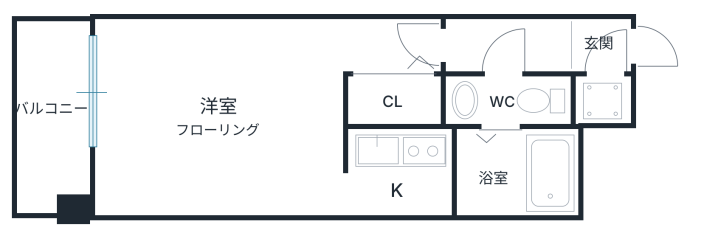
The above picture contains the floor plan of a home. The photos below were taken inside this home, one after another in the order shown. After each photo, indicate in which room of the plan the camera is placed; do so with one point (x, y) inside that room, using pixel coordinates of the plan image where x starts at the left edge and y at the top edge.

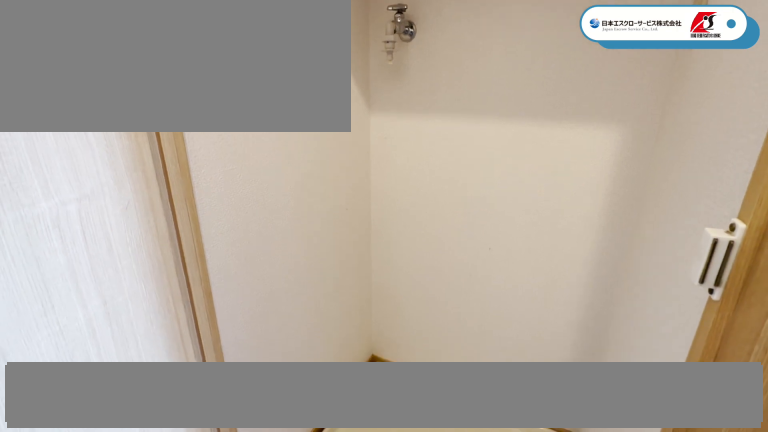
(614, 67)
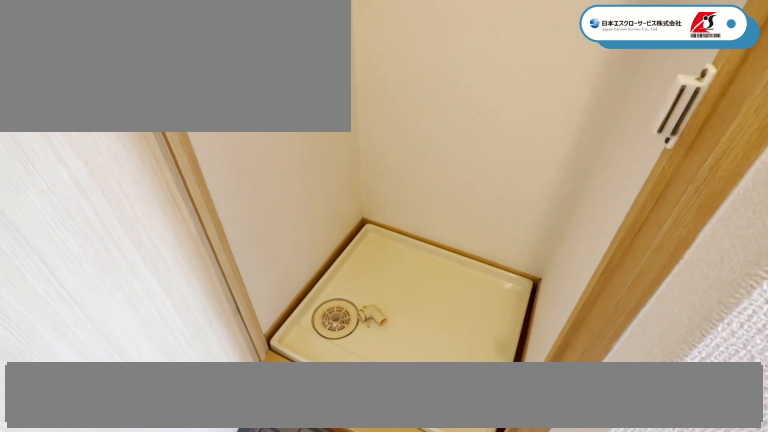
(614, 67)
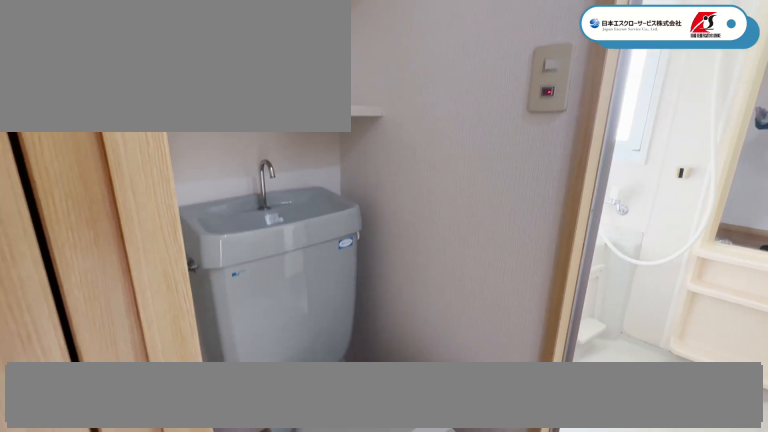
(508, 101)
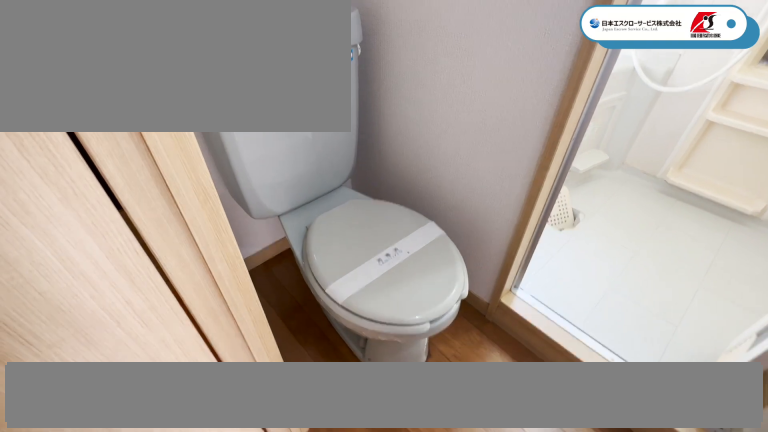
(508, 101)
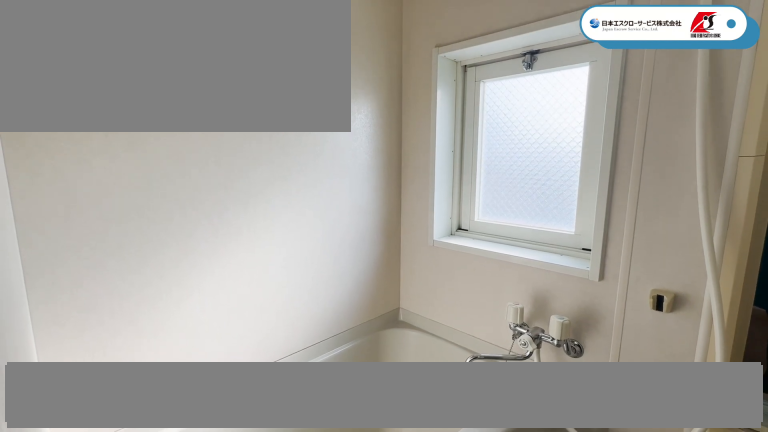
(515, 172)
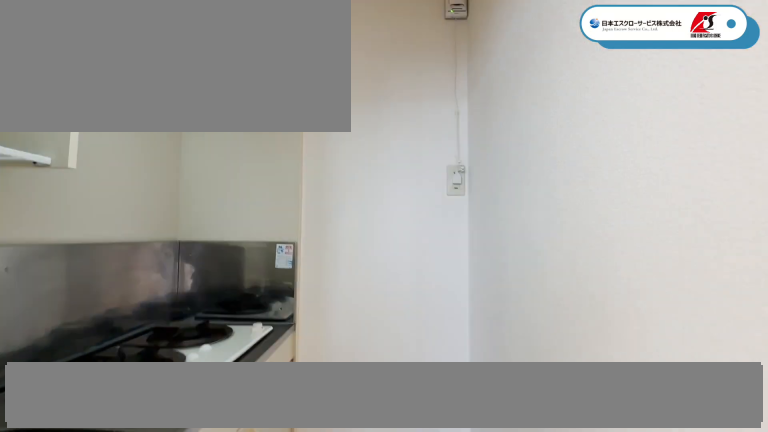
(397, 174)
